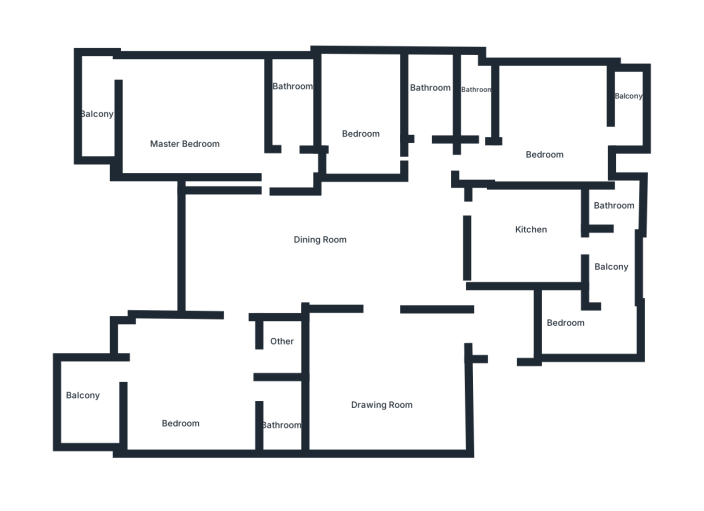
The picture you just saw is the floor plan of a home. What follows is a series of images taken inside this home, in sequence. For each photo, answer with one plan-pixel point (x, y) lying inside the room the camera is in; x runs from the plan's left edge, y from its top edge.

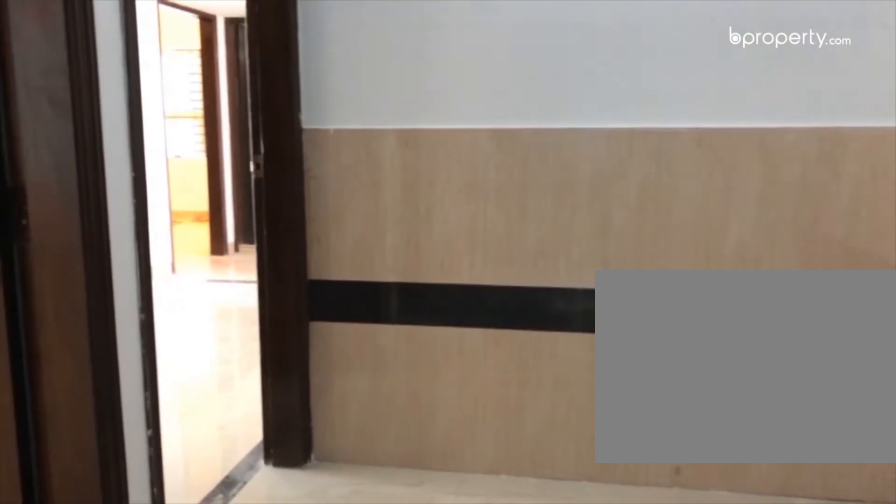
(498, 325)
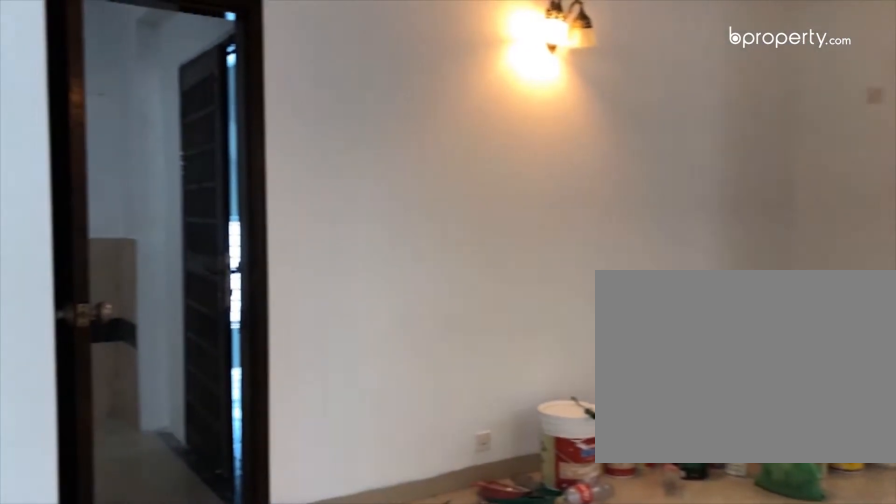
(379, 377)
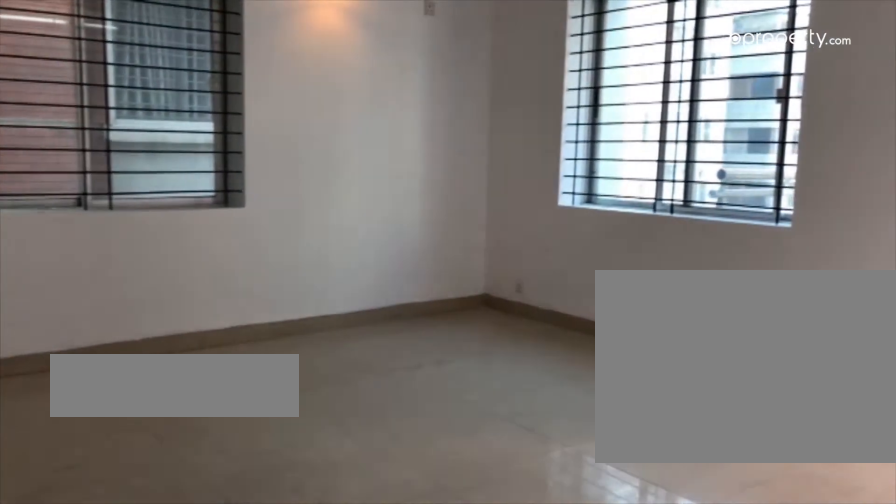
(191, 395)
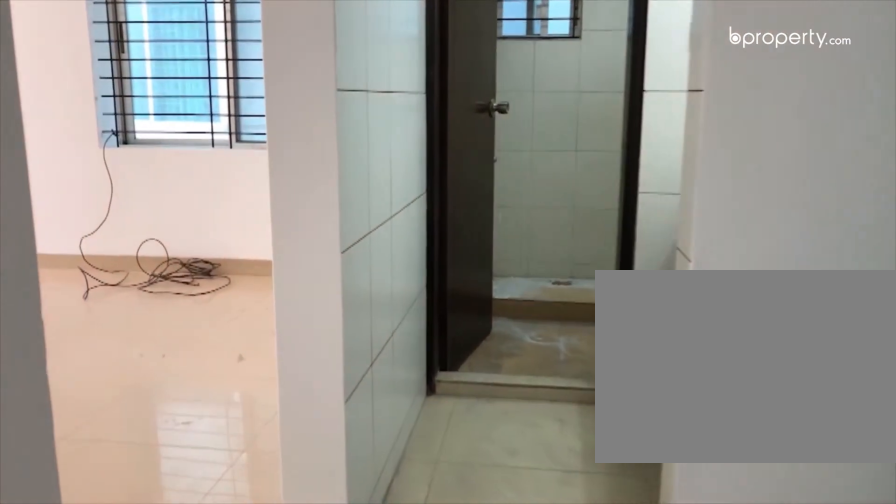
(188, 117)
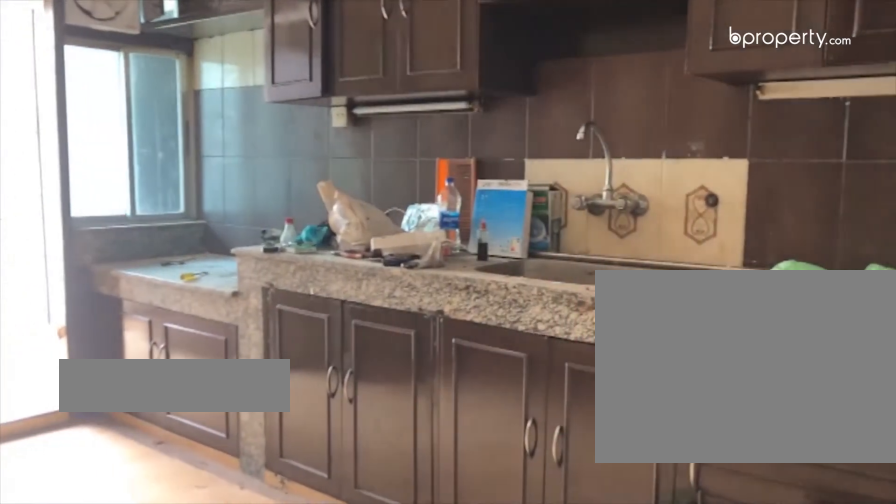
(530, 228)
